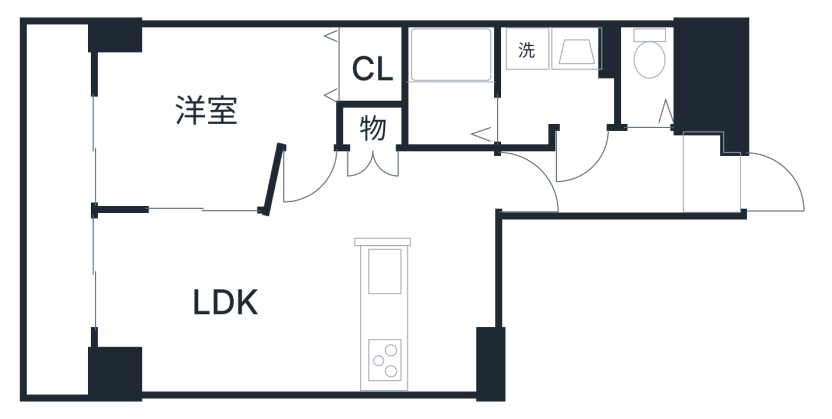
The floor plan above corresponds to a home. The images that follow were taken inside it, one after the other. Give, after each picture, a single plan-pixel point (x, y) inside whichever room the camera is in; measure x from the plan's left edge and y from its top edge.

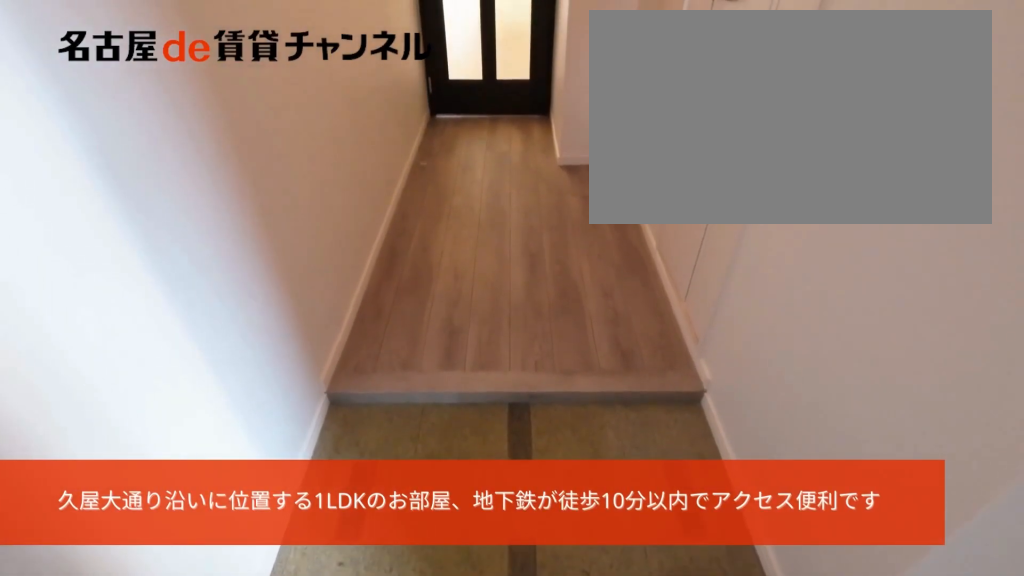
(714, 175)
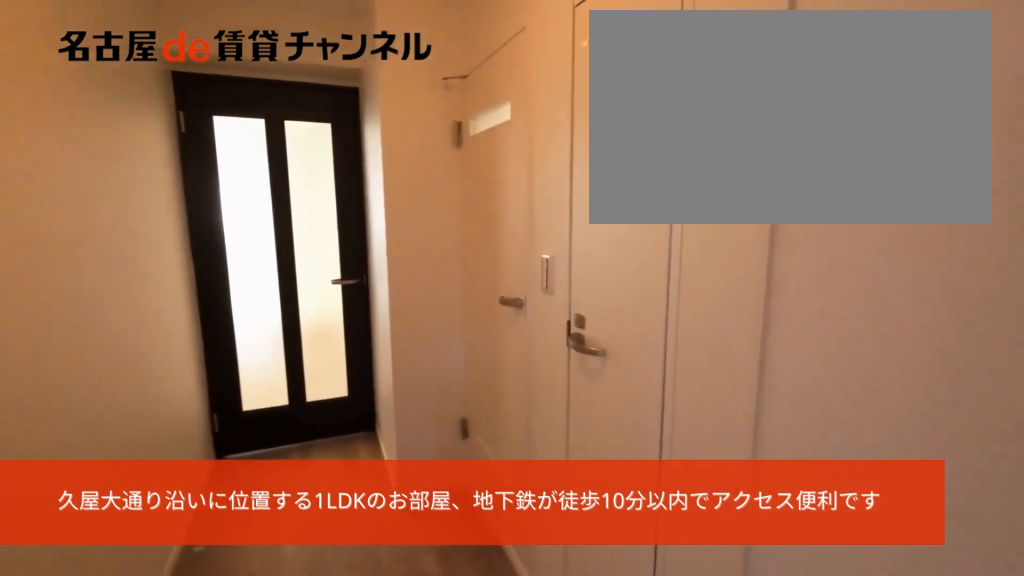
(714, 175)
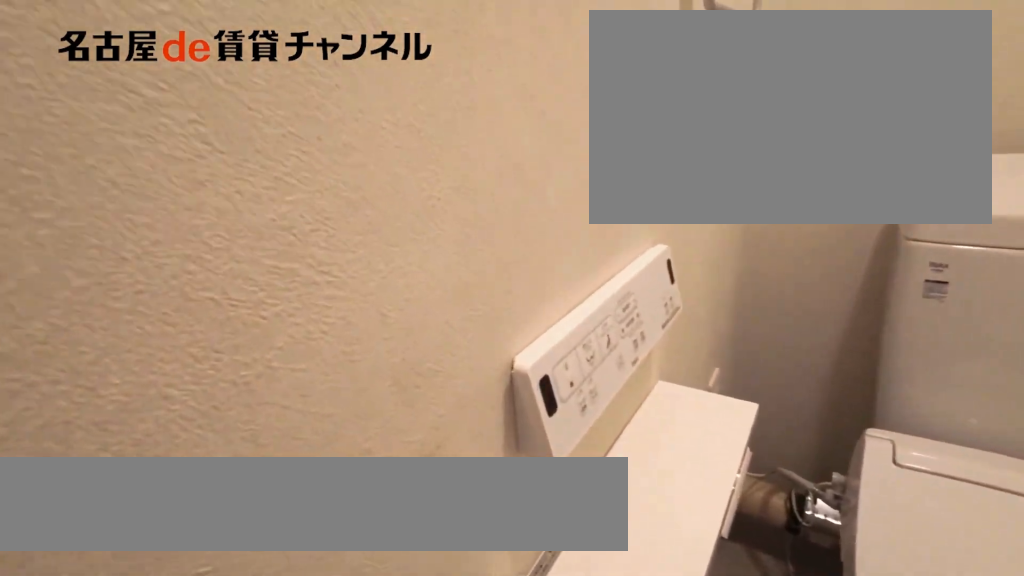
(648, 79)
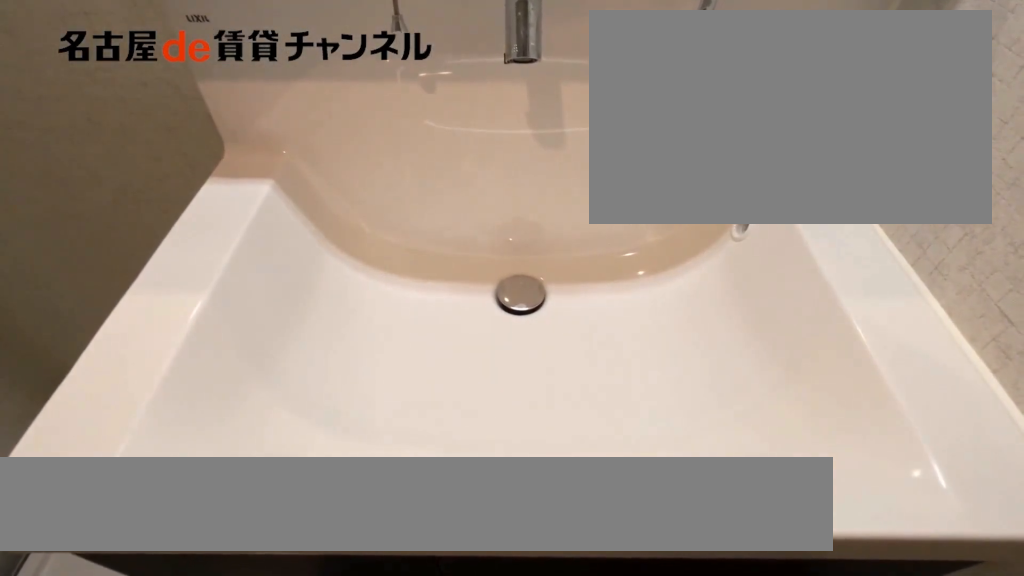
(557, 81)
